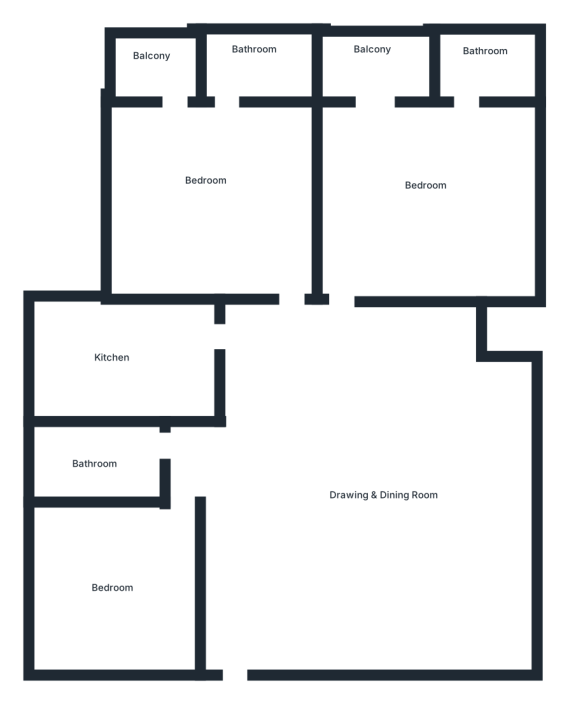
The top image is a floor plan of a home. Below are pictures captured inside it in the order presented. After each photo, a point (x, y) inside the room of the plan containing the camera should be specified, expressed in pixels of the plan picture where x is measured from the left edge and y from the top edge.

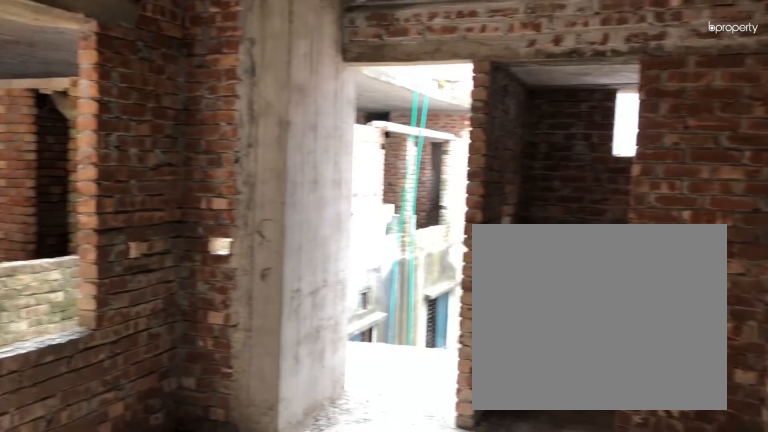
(215, 196)
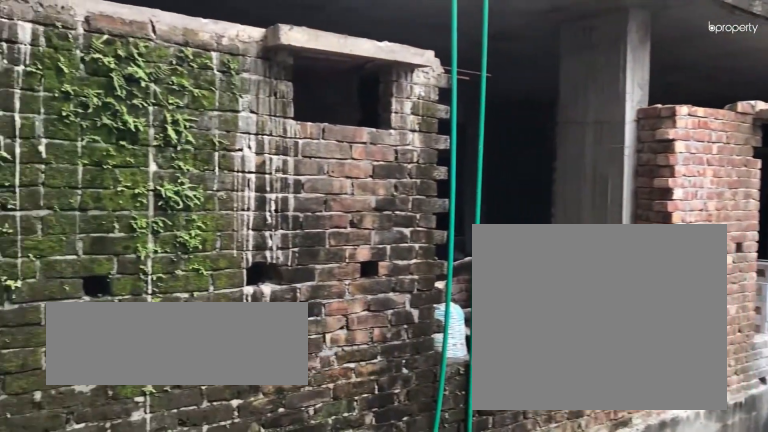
(157, 71)
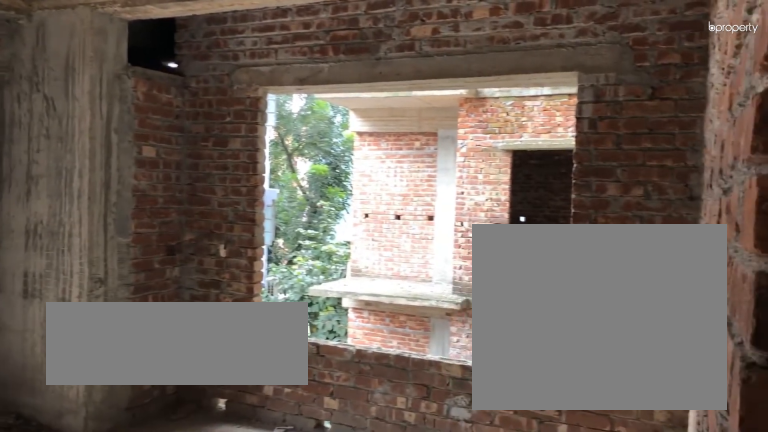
(426, 197)
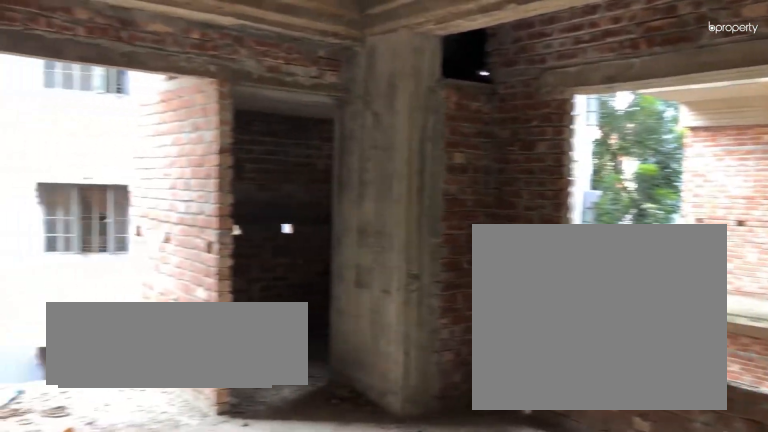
(426, 197)
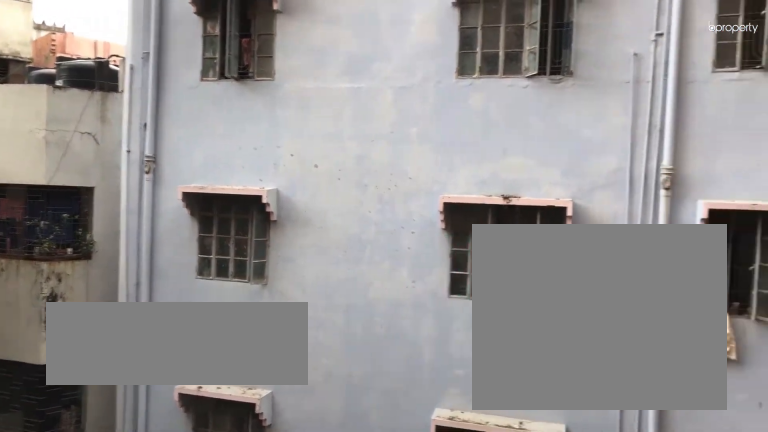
(373, 70)
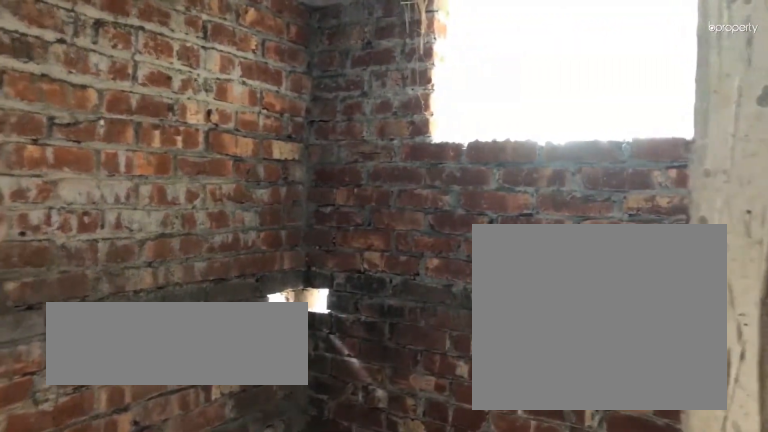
(487, 71)
